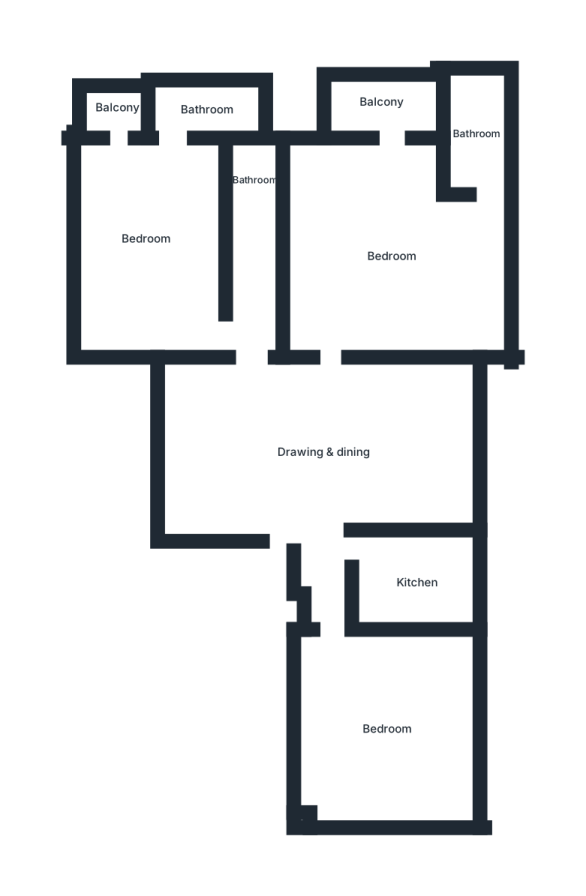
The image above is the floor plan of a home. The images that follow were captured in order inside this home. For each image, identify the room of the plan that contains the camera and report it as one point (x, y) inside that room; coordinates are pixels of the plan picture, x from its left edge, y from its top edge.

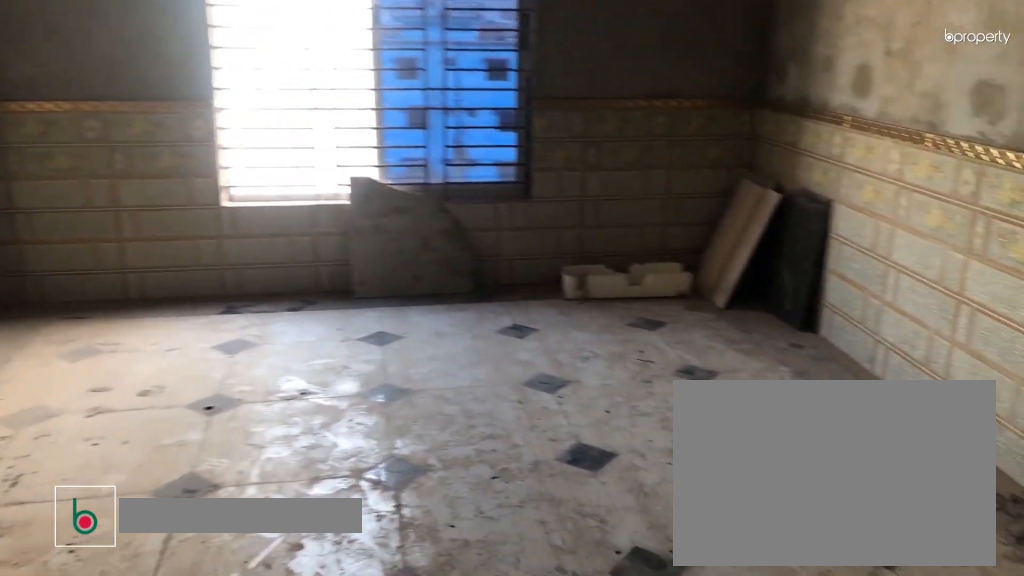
(324, 452)
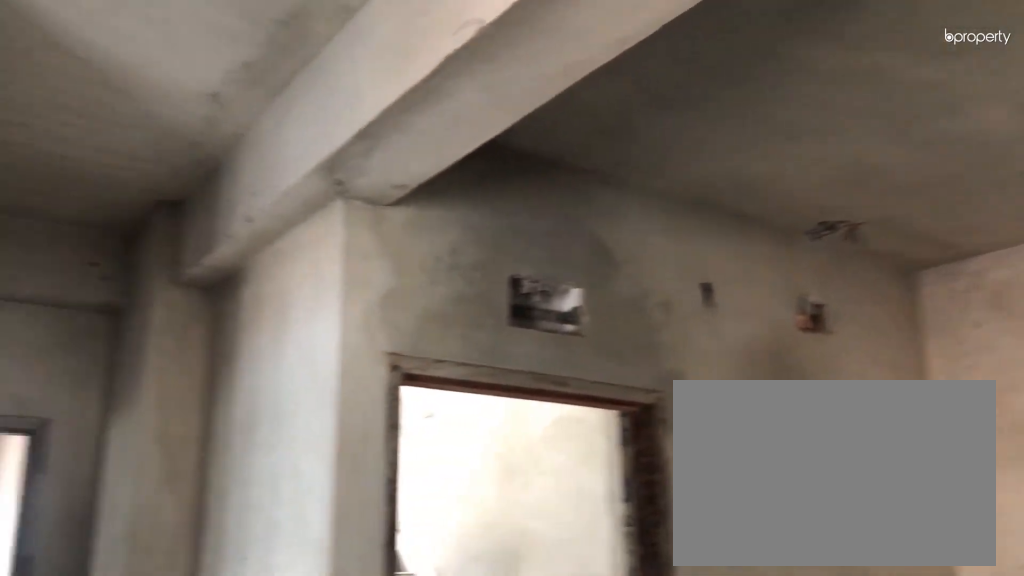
(324, 452)
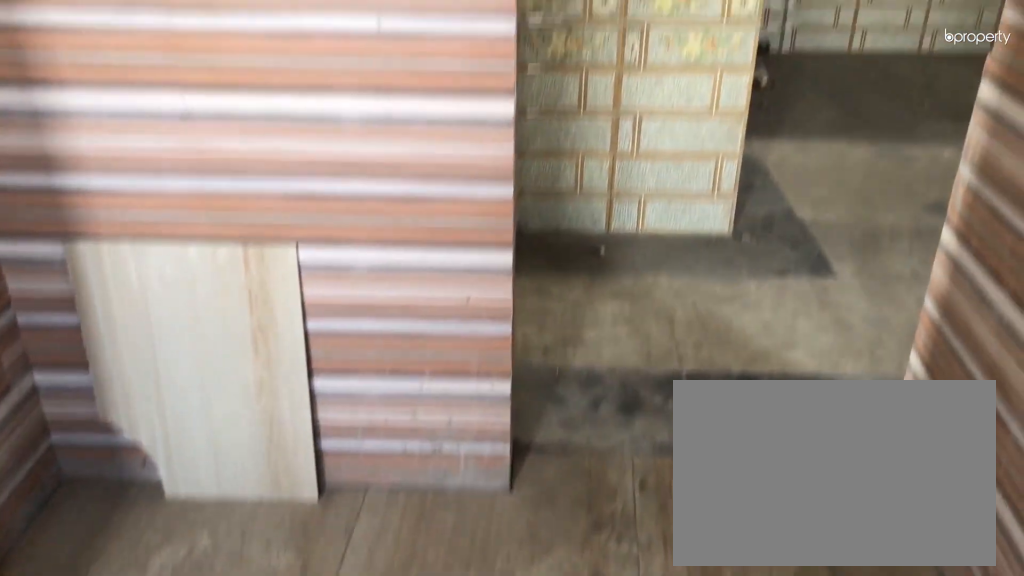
(419, 587)
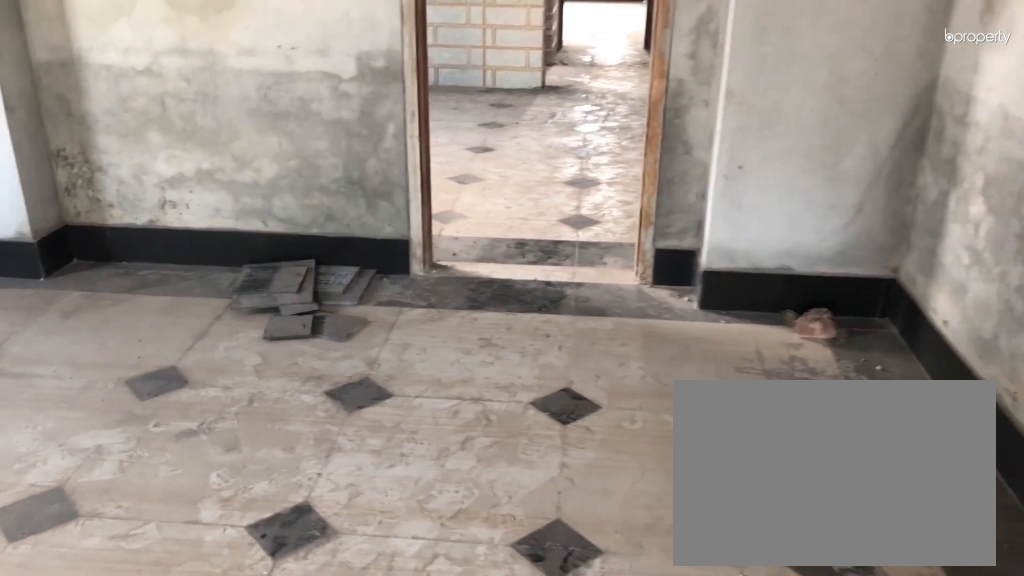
(395, 251)
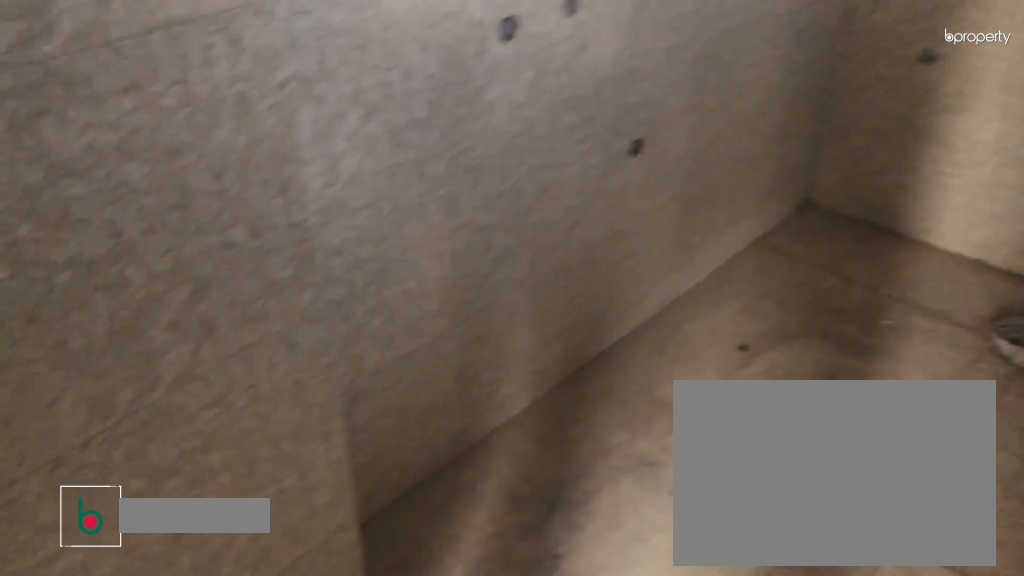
(475, 131)
